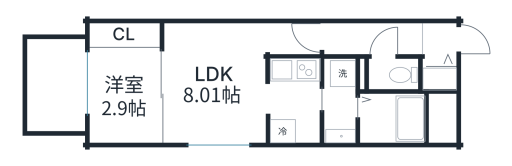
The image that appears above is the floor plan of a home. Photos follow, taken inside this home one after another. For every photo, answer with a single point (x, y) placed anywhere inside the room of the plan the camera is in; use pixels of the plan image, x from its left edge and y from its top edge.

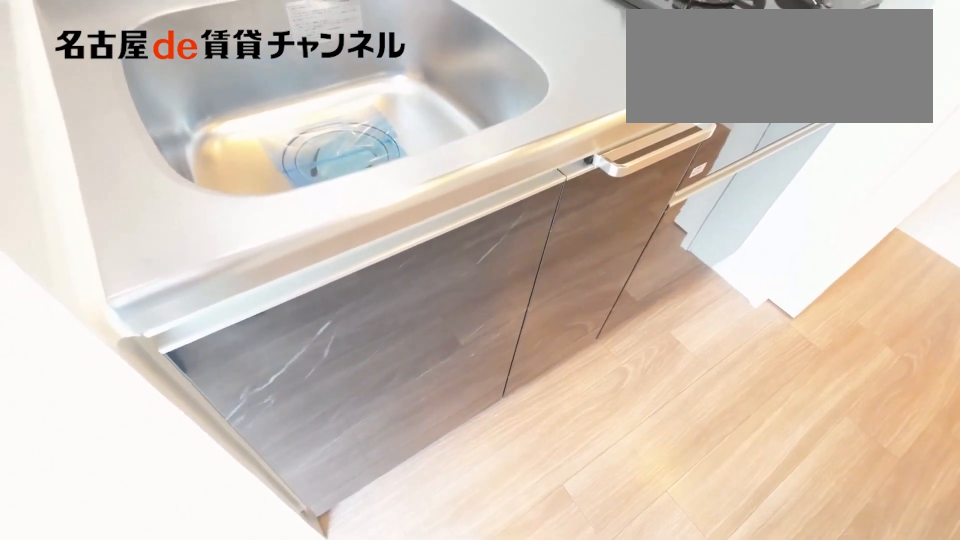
(294, 102)
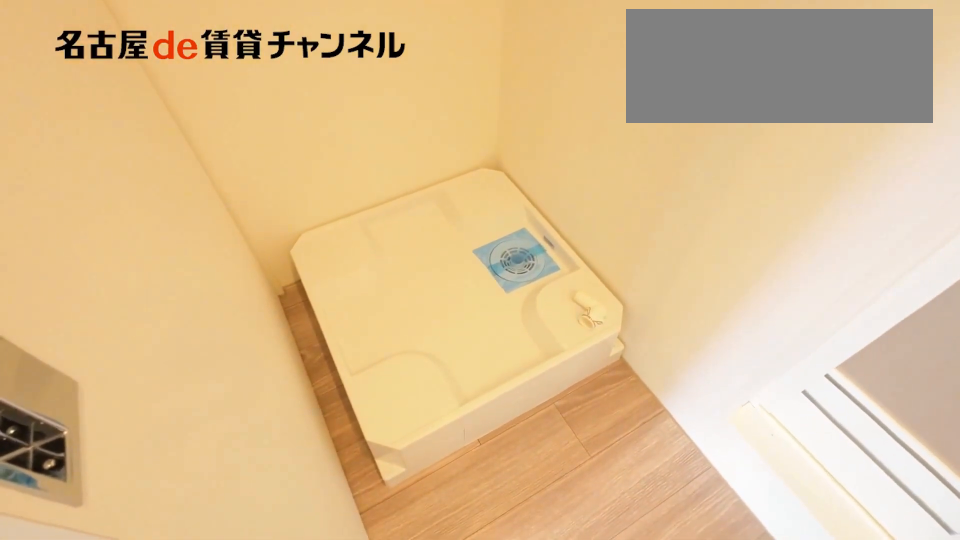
(339, 75)
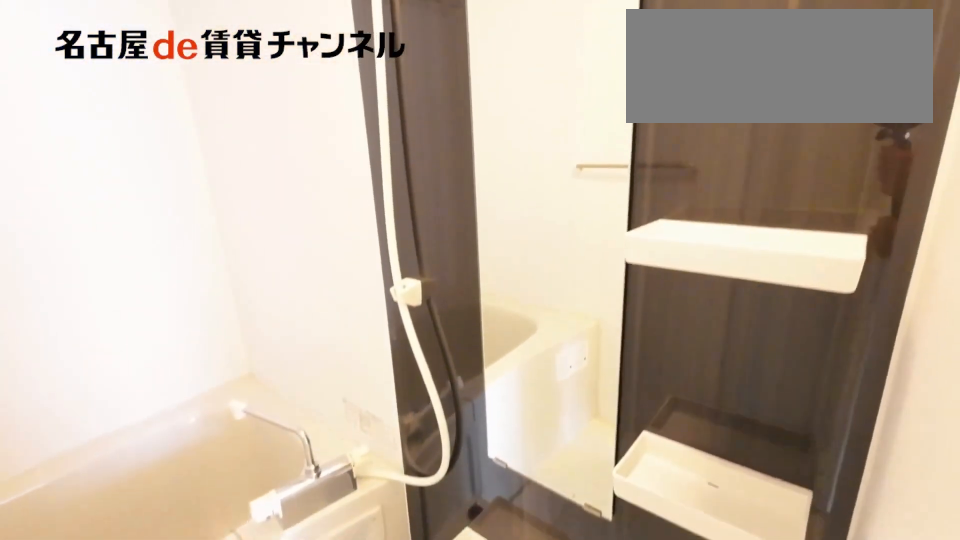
(393, 121)
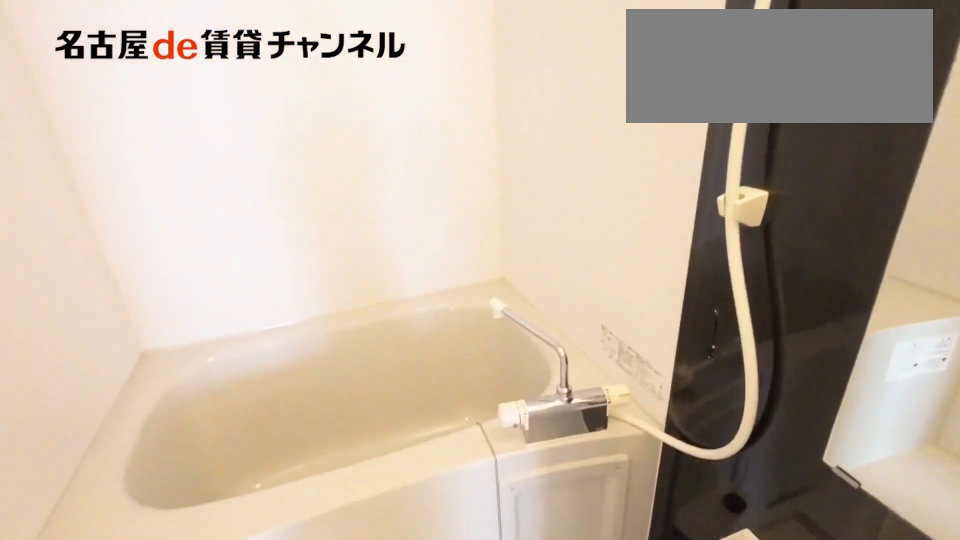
(393, 121)
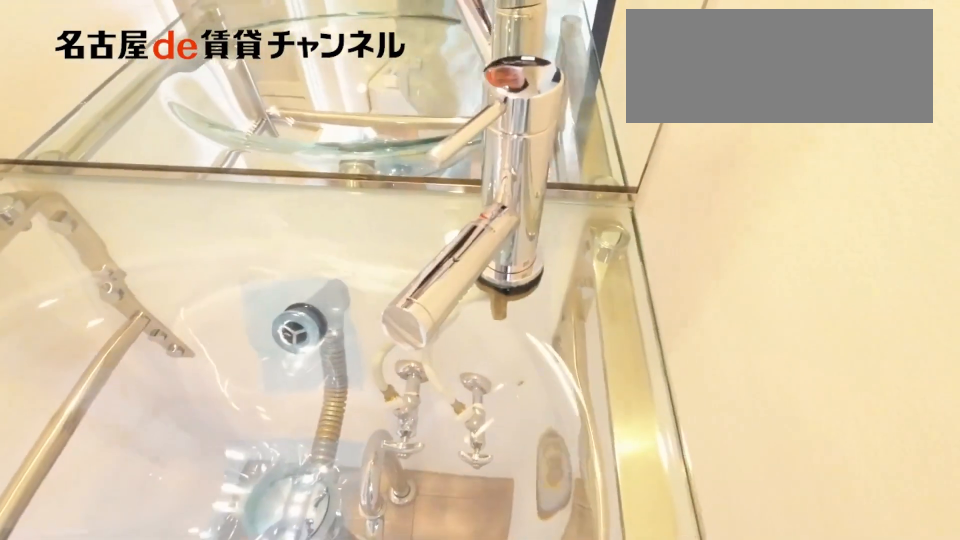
(340, 132)
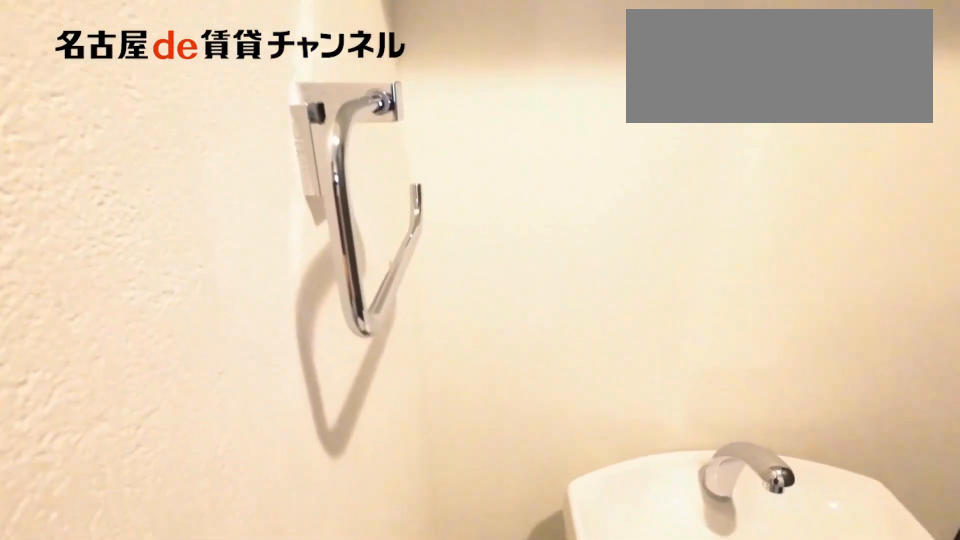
(390, 77)
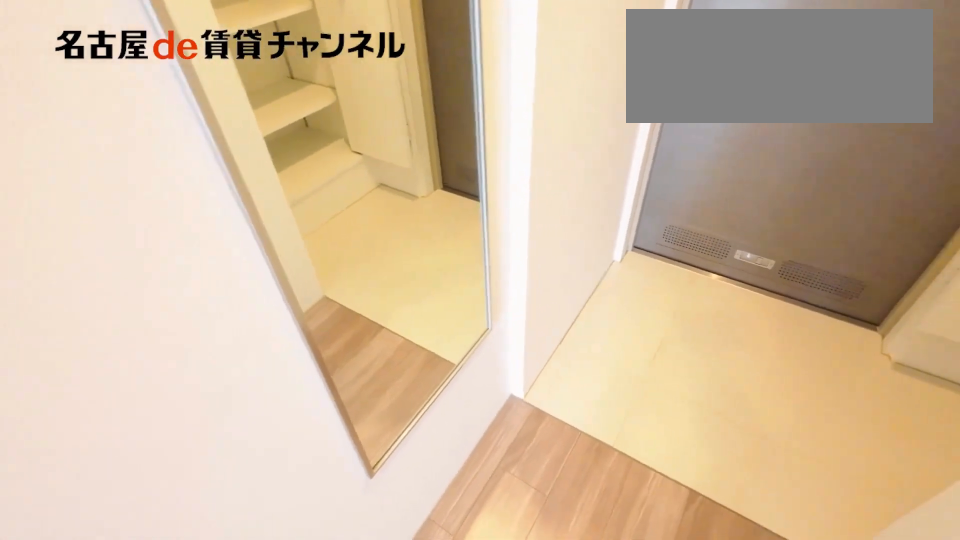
(441, 56)
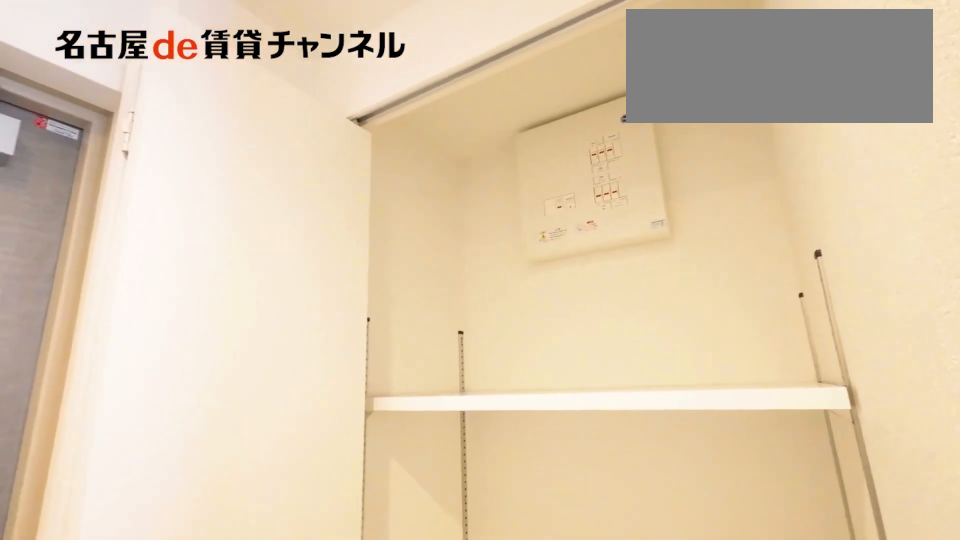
(441, 56)
